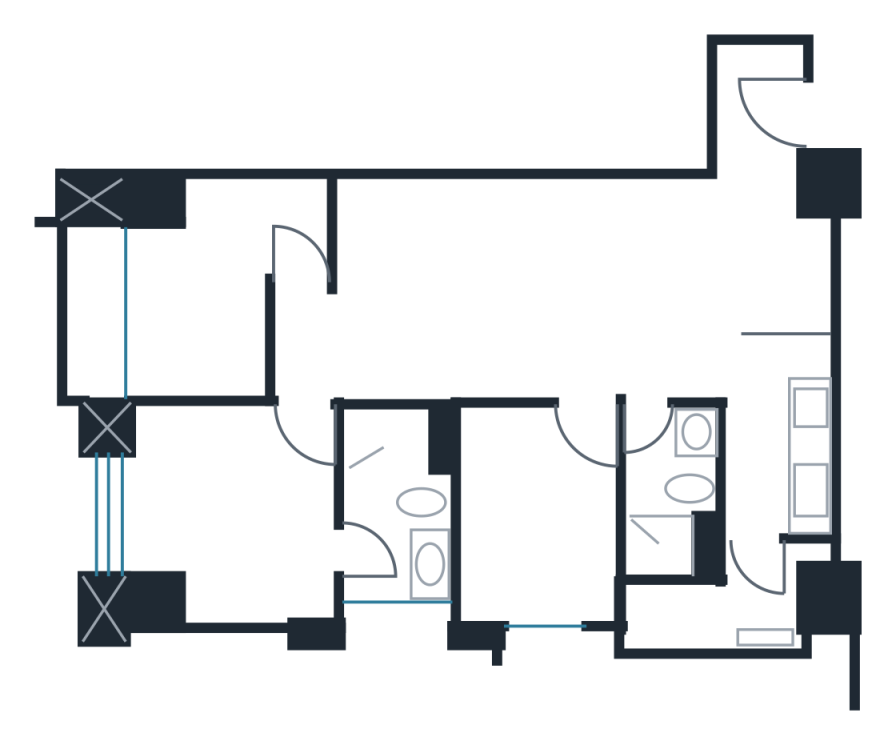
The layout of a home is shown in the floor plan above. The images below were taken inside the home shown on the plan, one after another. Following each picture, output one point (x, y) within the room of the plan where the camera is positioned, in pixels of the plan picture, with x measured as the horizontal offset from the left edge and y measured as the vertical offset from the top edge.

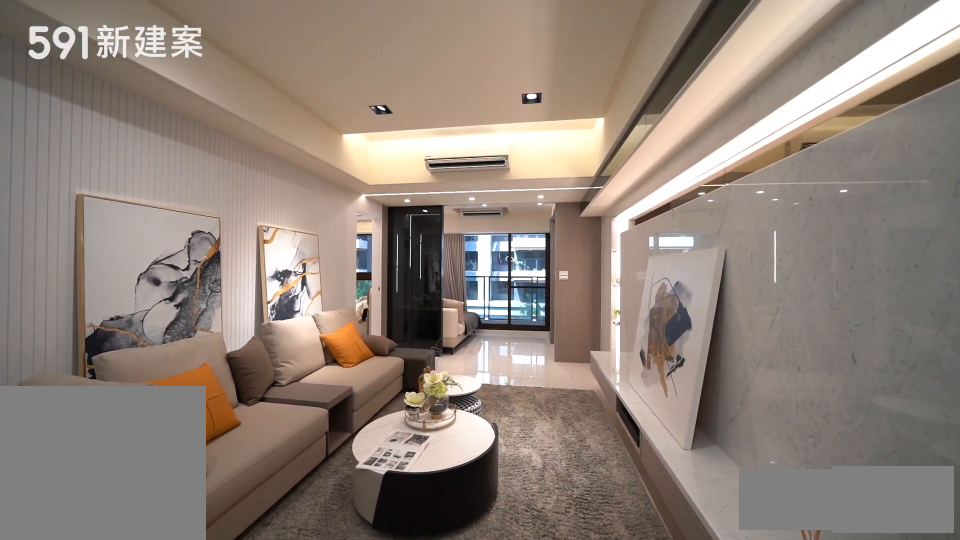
(436, 287)
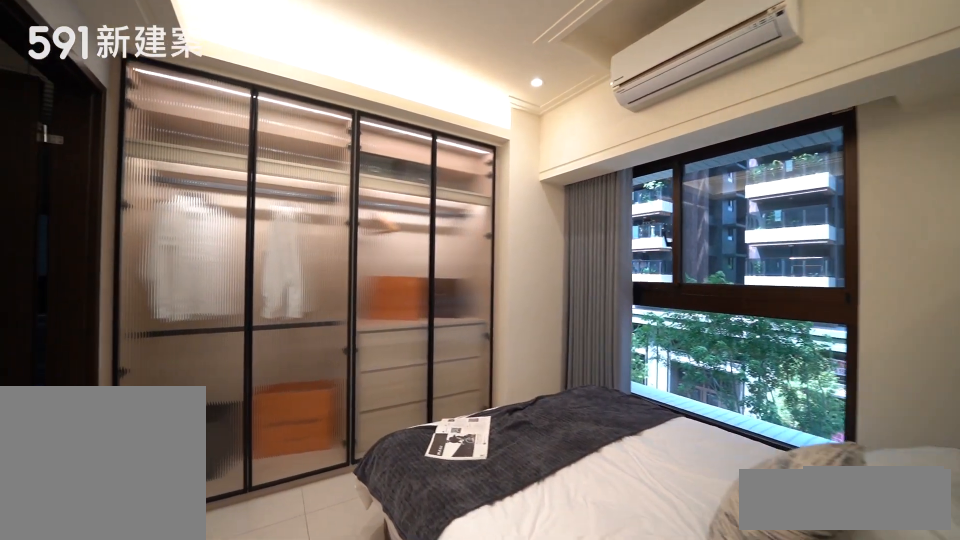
(226, 520)
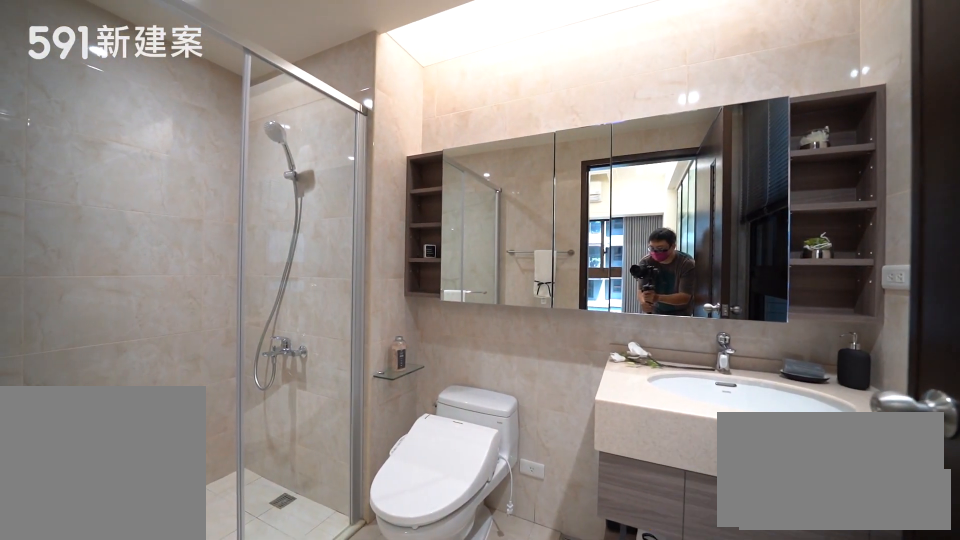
(394, 512)
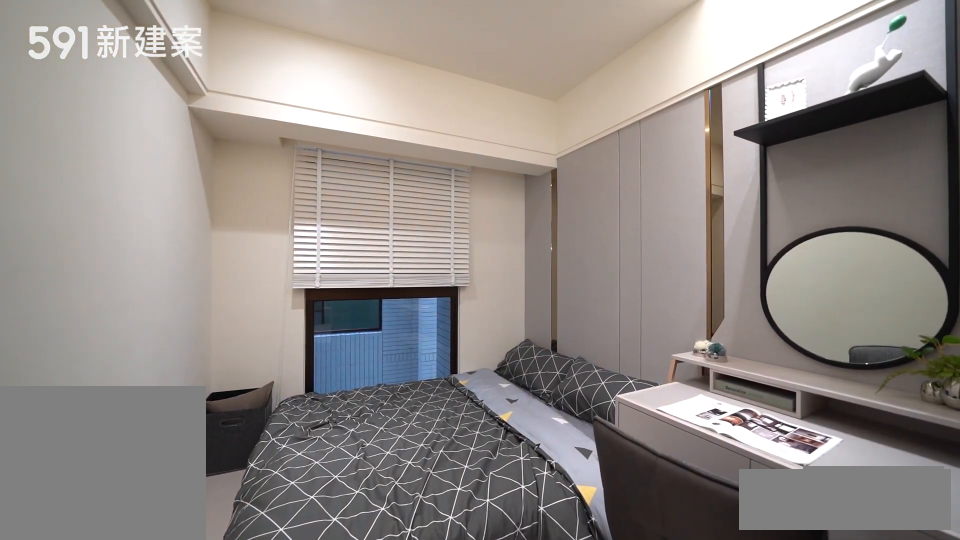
(534, 521)
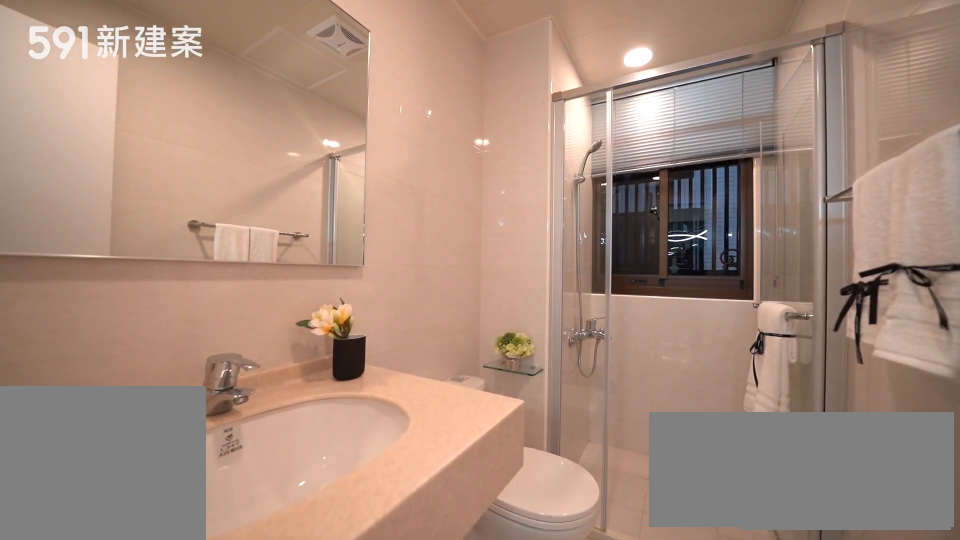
(675, 498)
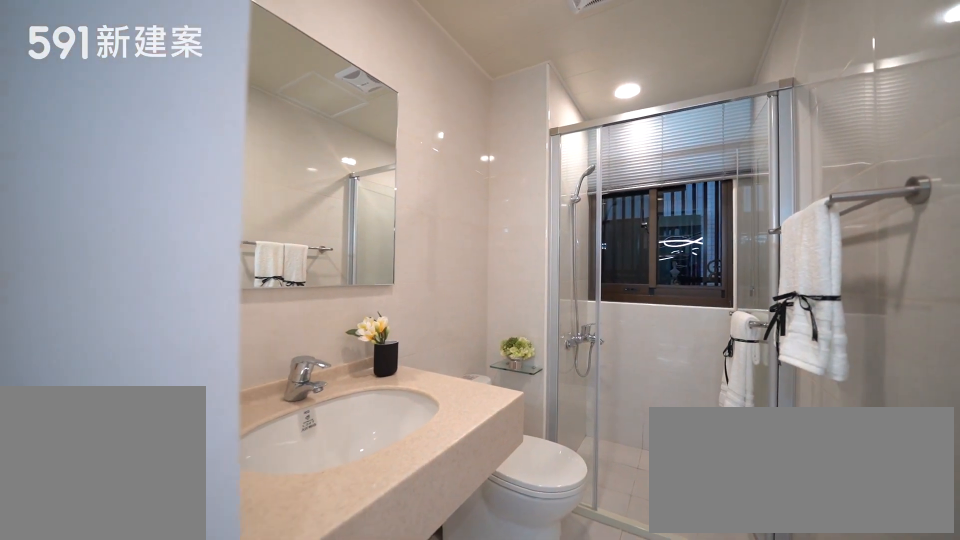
(675, 498)
